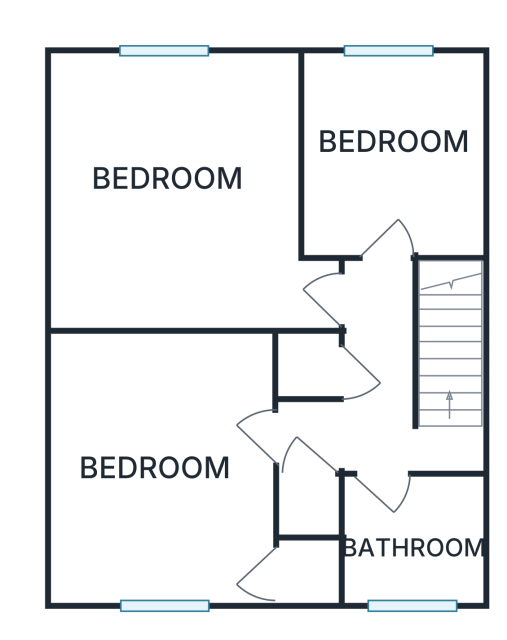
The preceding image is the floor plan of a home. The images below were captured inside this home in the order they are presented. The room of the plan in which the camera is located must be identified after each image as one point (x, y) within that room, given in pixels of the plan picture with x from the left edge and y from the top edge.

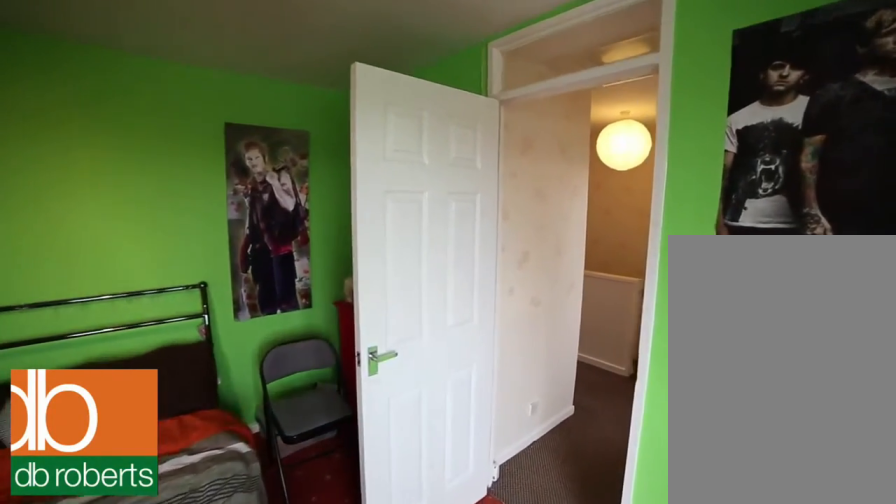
(166, 468)
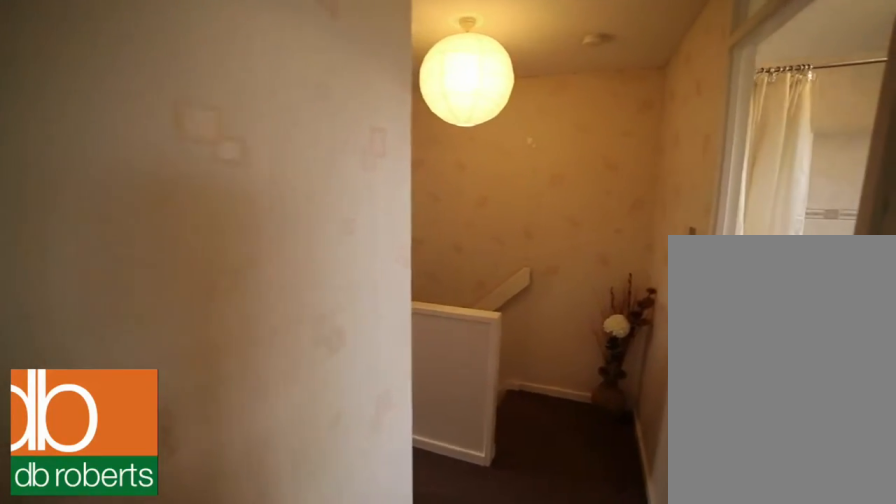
(371, 385)
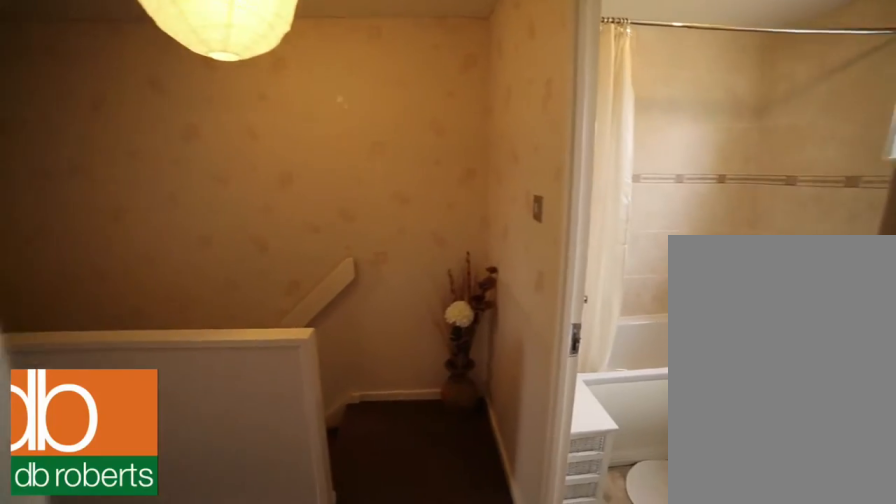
(371, 385)
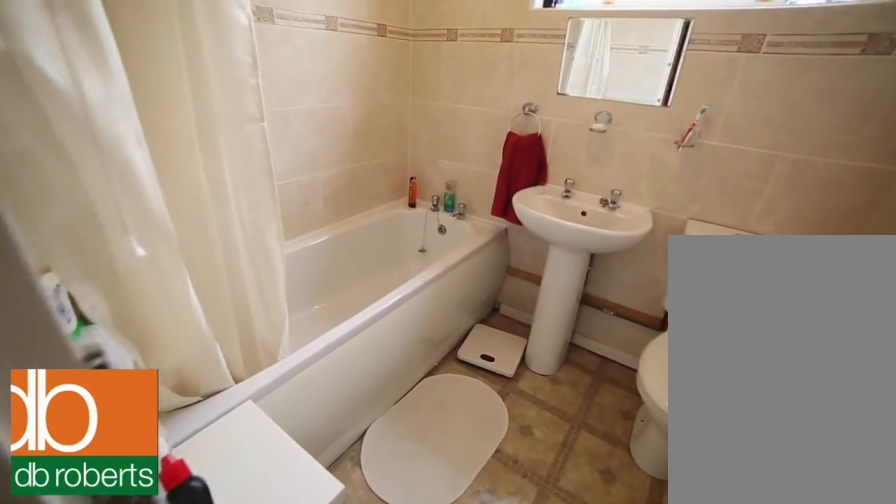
(415, 542)
